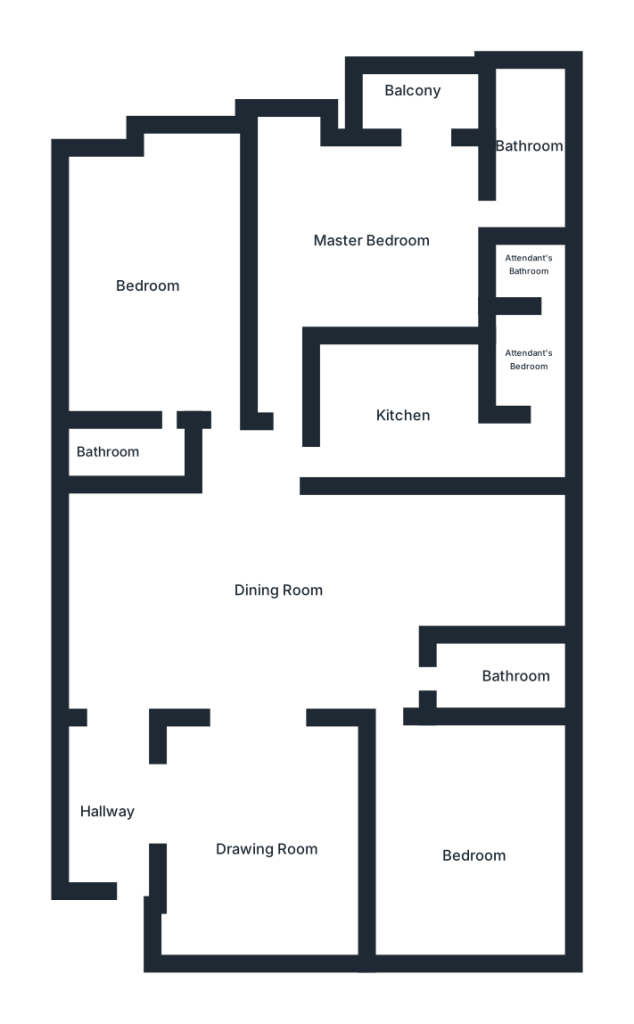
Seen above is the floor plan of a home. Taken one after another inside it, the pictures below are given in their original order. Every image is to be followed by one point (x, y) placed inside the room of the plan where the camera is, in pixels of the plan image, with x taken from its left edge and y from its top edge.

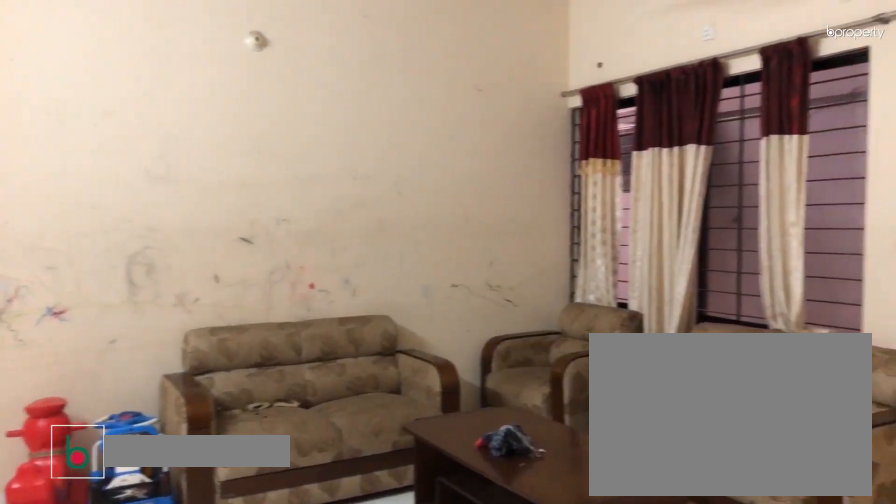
(254, 838)
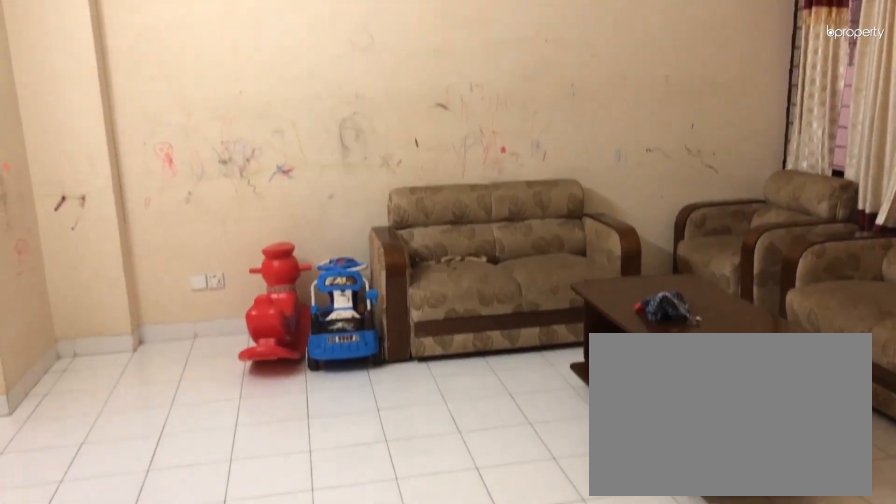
(254, 838)
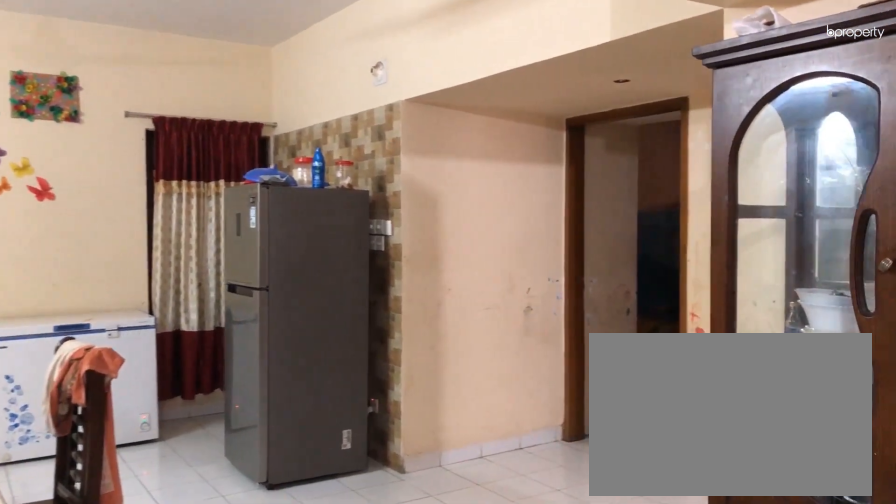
(289, 596)
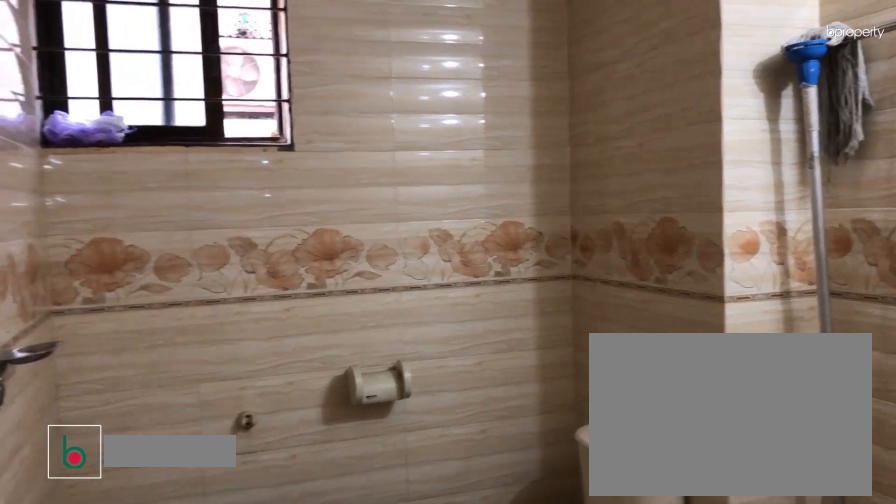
(486, 674)
